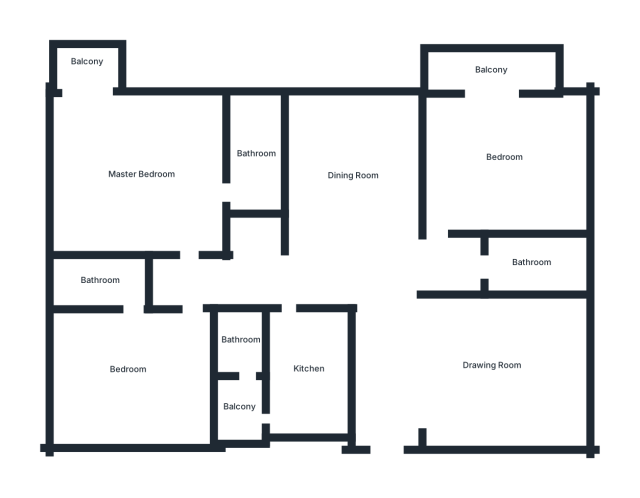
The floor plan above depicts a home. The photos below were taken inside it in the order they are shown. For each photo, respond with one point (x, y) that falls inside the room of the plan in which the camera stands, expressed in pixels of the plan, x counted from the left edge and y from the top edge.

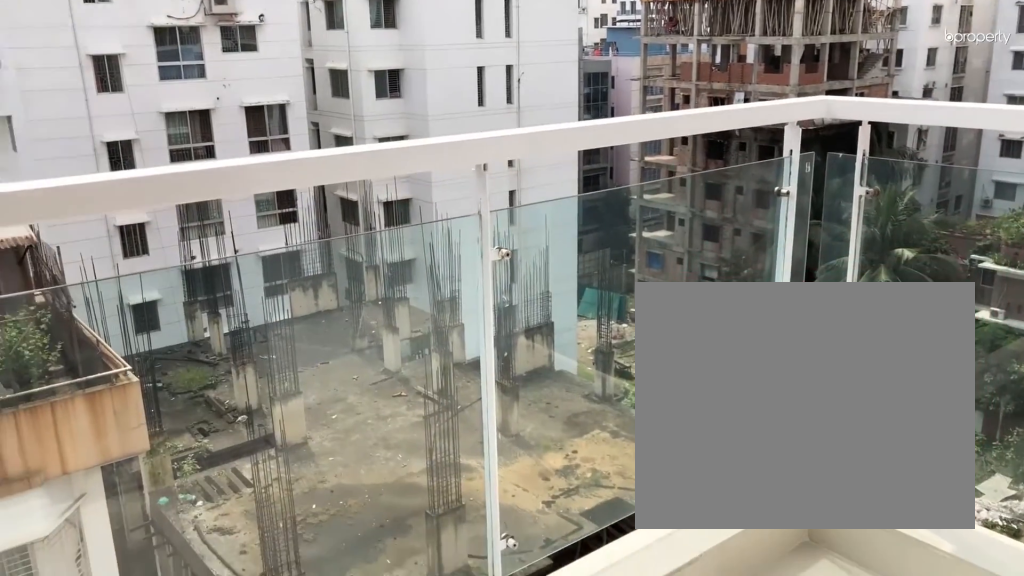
(491, 69)
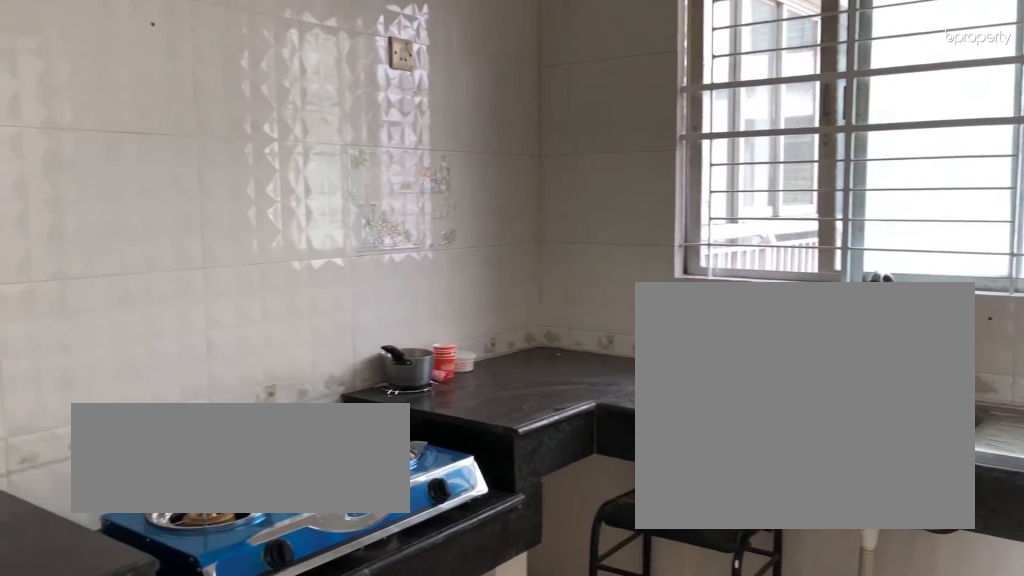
(309, 368)
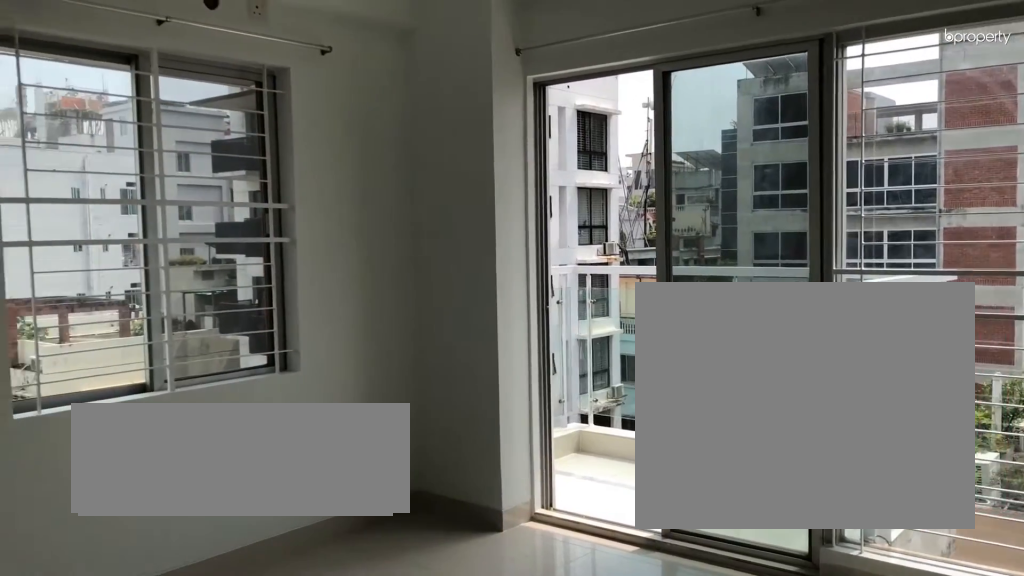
(142, 173)
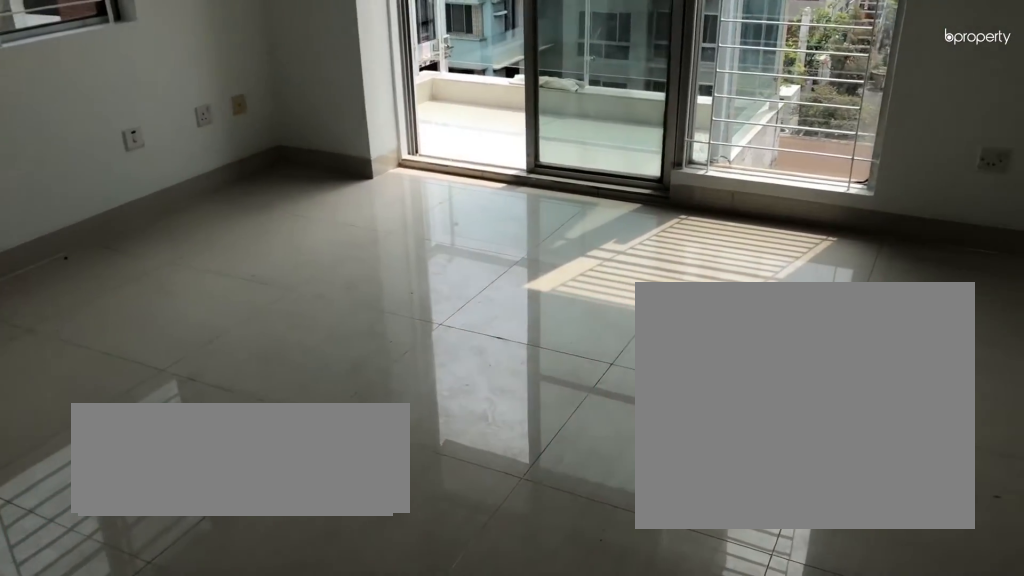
(142, 173)
